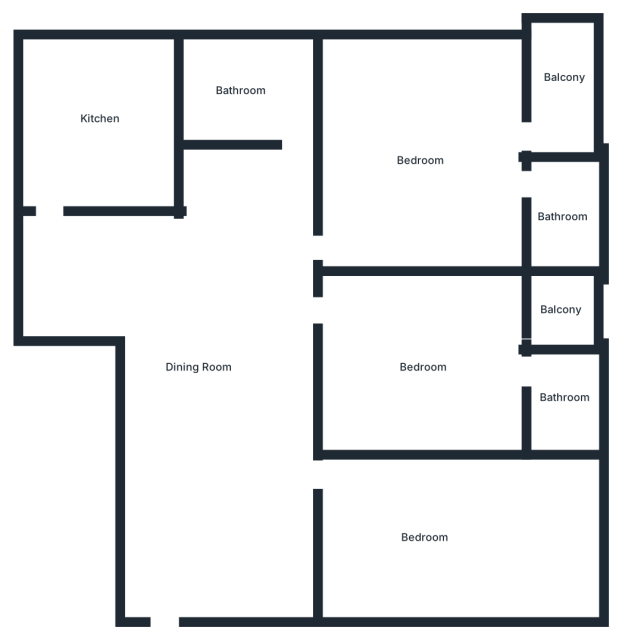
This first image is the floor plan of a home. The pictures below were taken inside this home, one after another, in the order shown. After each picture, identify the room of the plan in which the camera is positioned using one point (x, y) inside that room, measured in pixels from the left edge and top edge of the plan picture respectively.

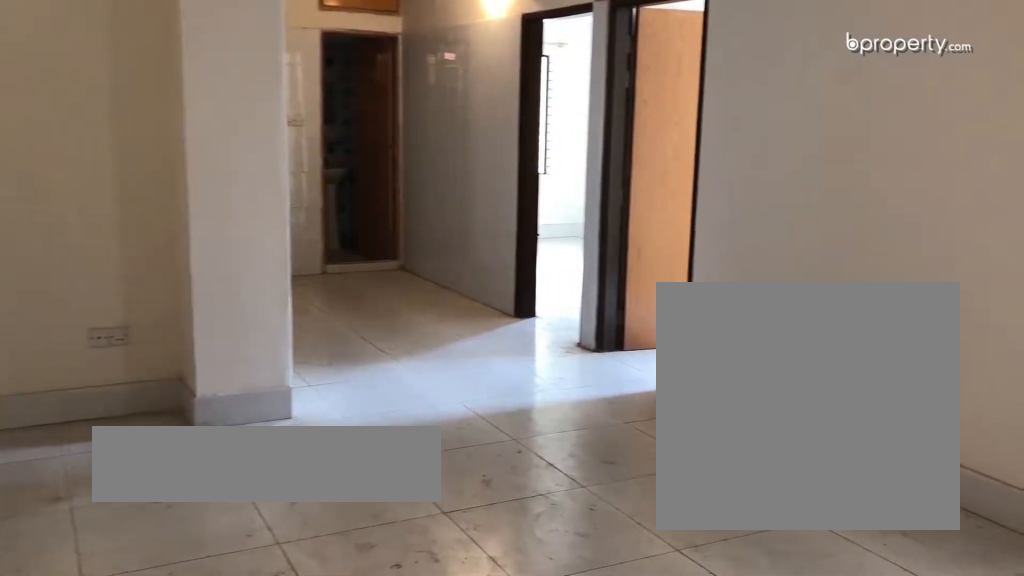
(207, 376)
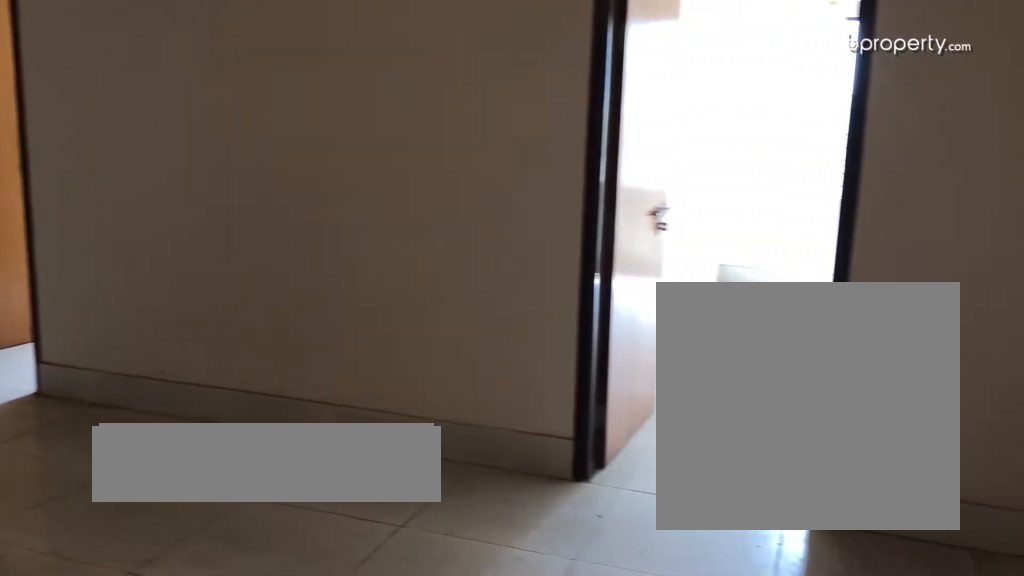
(207, 376)
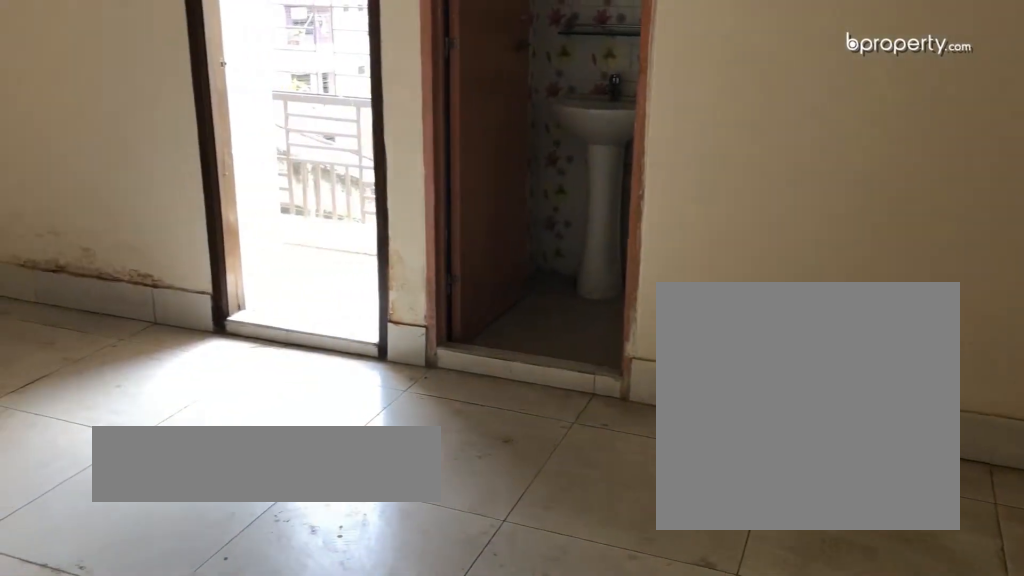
(415, 162)
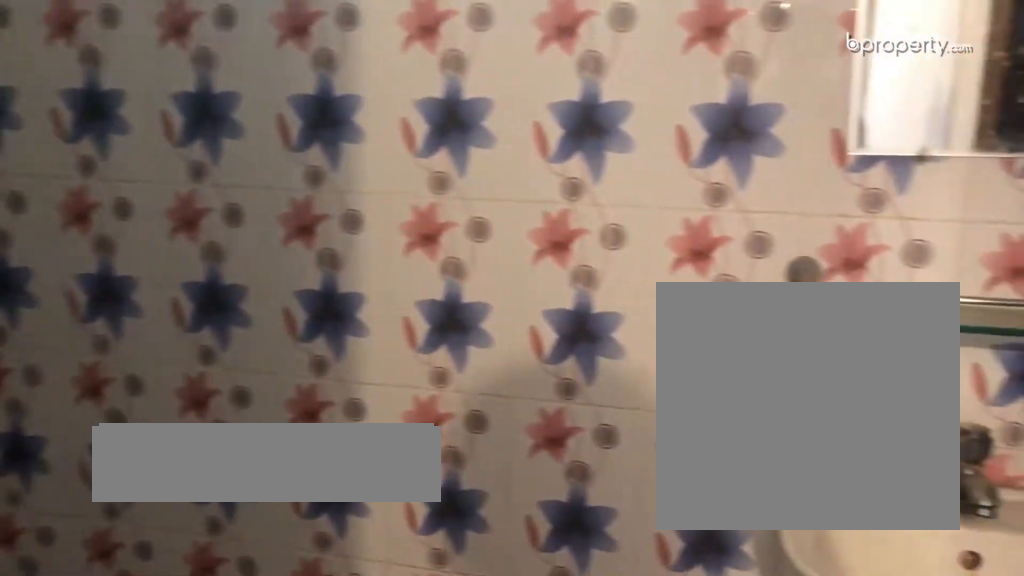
(223, 101)
